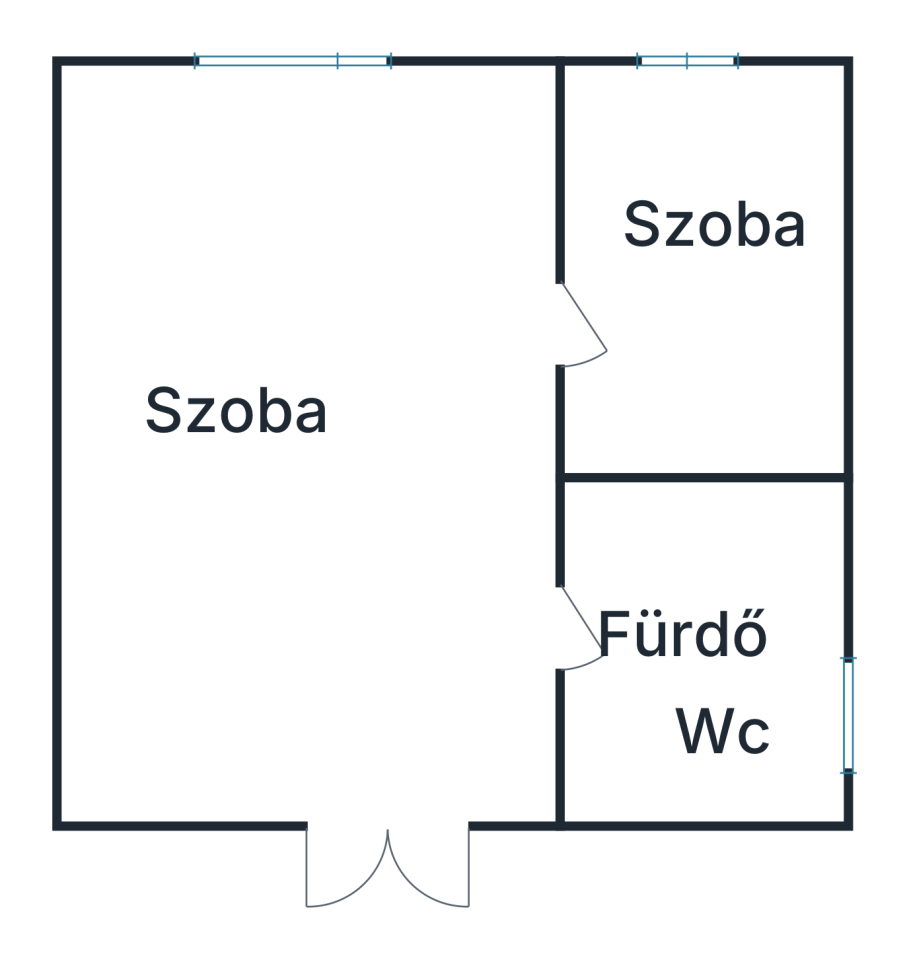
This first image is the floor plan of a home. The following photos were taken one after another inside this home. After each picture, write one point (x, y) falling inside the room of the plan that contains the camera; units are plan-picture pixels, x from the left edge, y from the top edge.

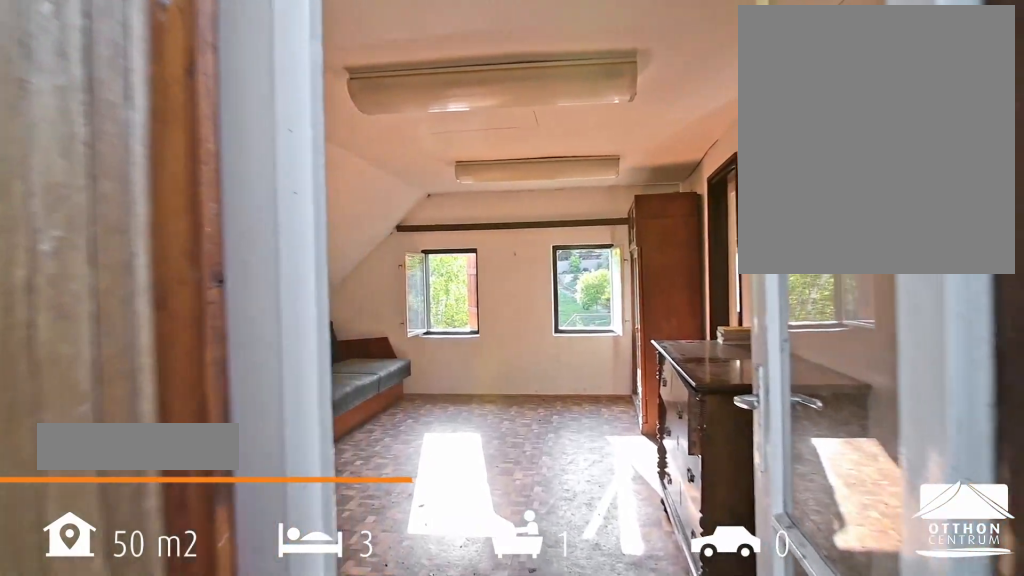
(312, 447)
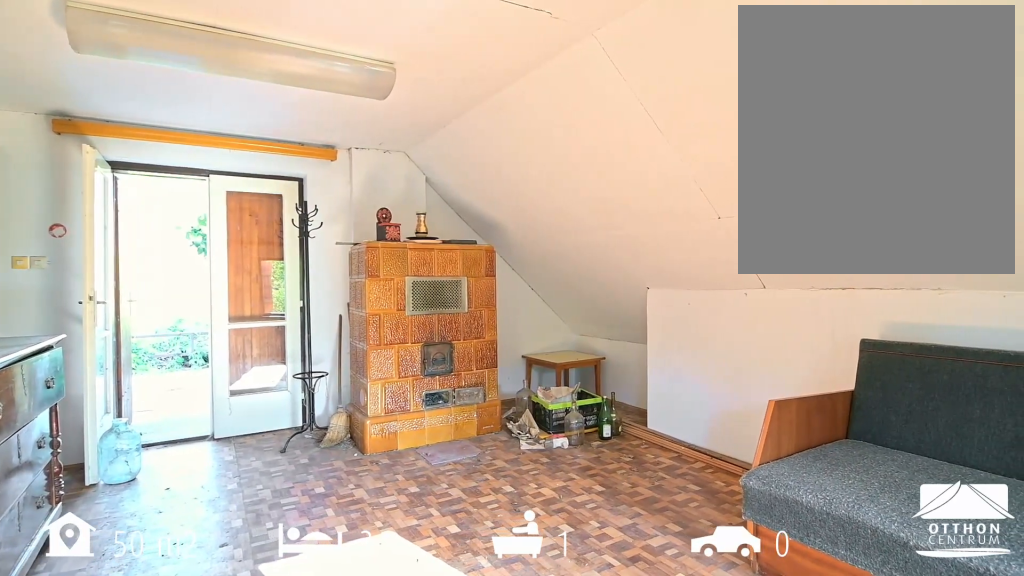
(312, 447)
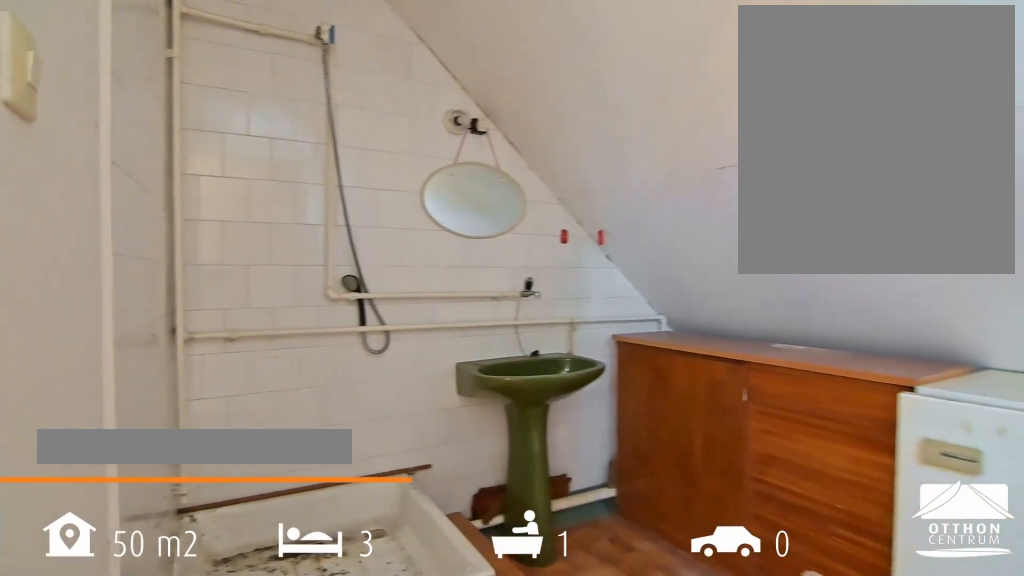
(704, 653)
